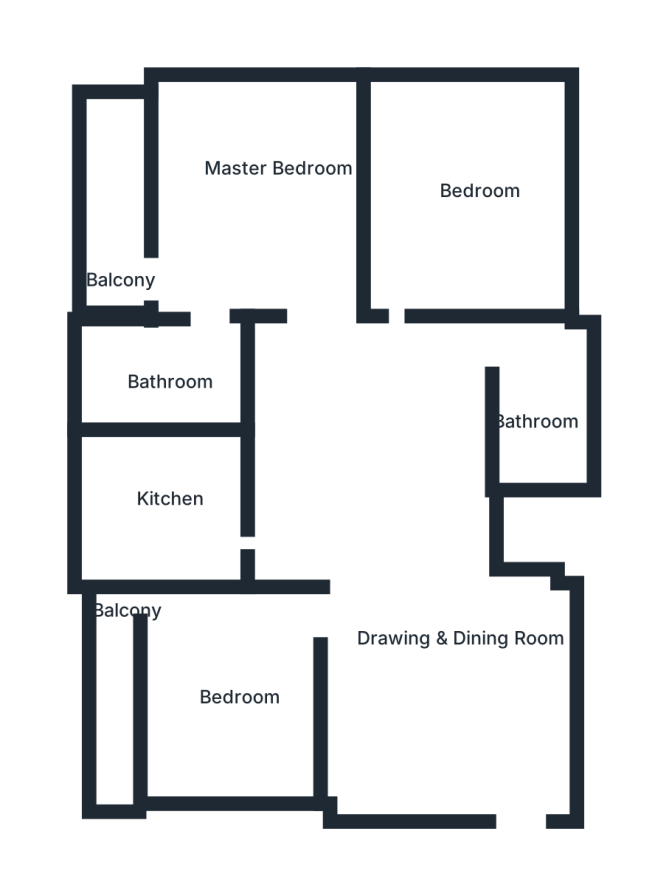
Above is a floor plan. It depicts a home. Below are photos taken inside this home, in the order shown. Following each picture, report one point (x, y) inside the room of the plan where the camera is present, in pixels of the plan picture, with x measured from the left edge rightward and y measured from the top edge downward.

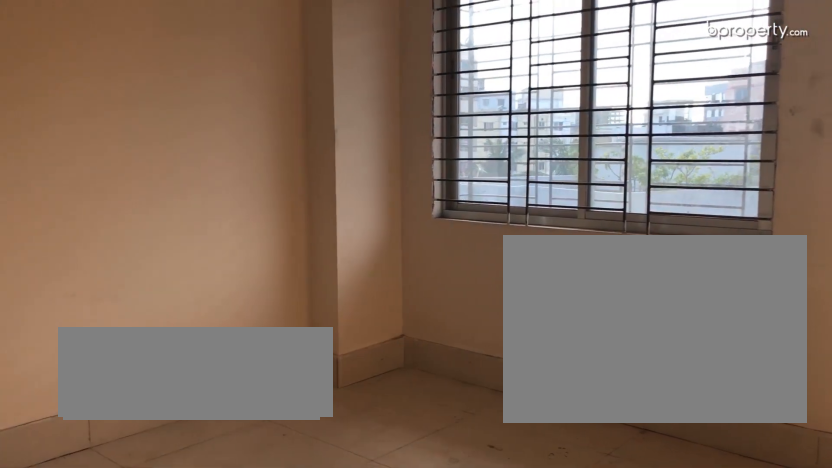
(246, 691)
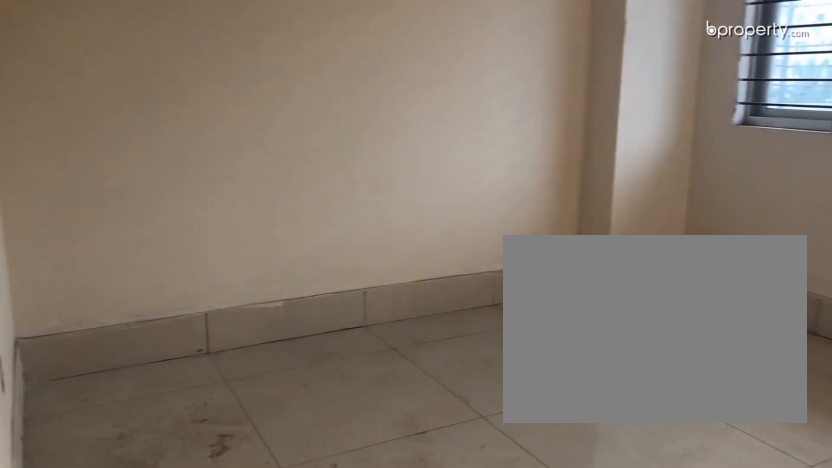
(246, 691)
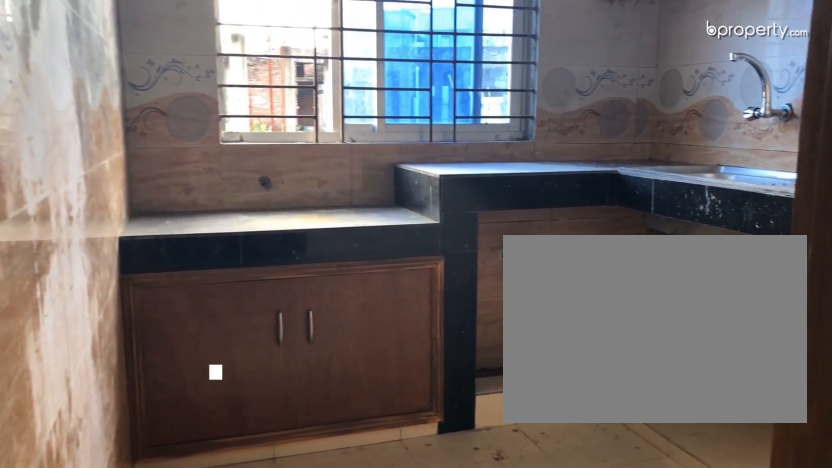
(165, 496)
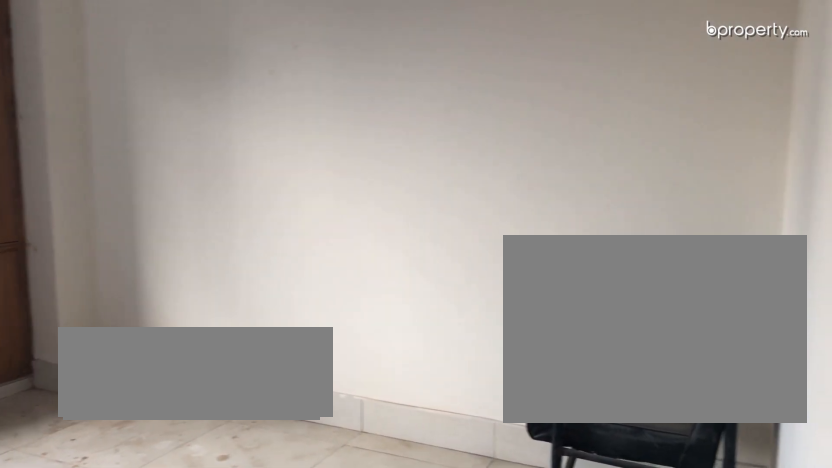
(465, 202)
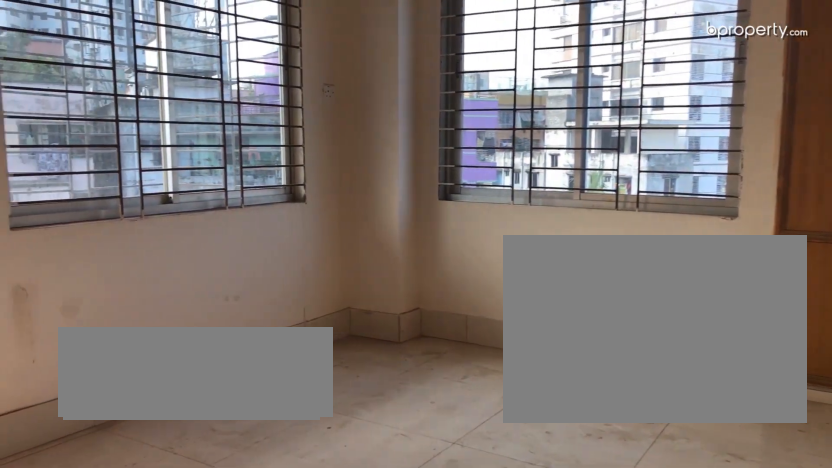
(253, 208)
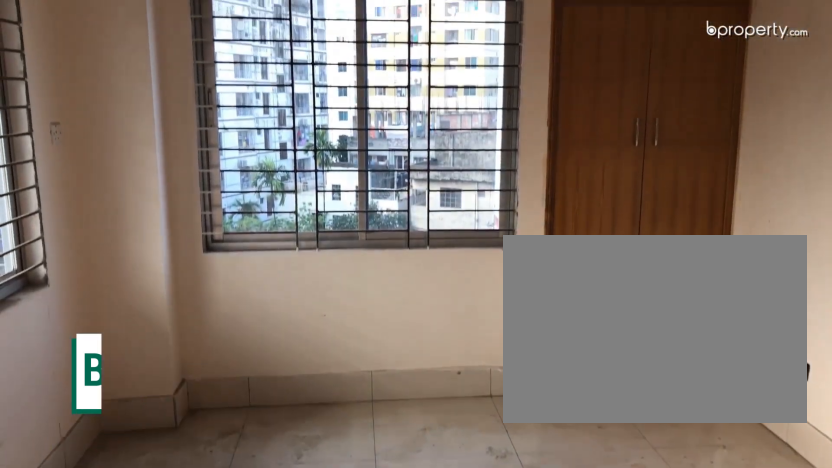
(253, 208)
